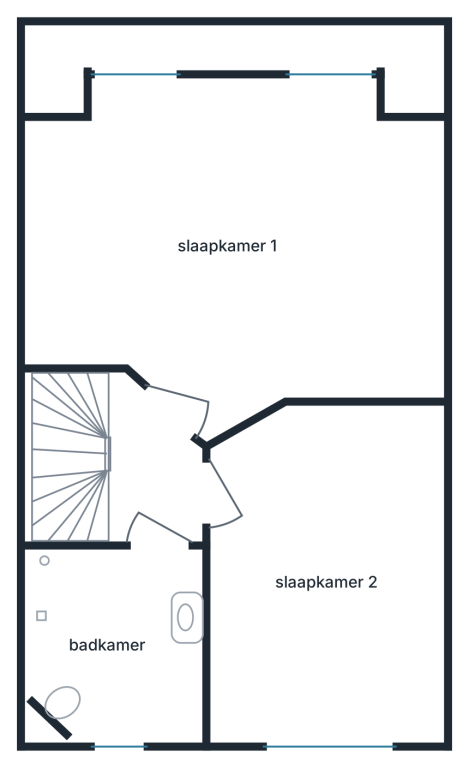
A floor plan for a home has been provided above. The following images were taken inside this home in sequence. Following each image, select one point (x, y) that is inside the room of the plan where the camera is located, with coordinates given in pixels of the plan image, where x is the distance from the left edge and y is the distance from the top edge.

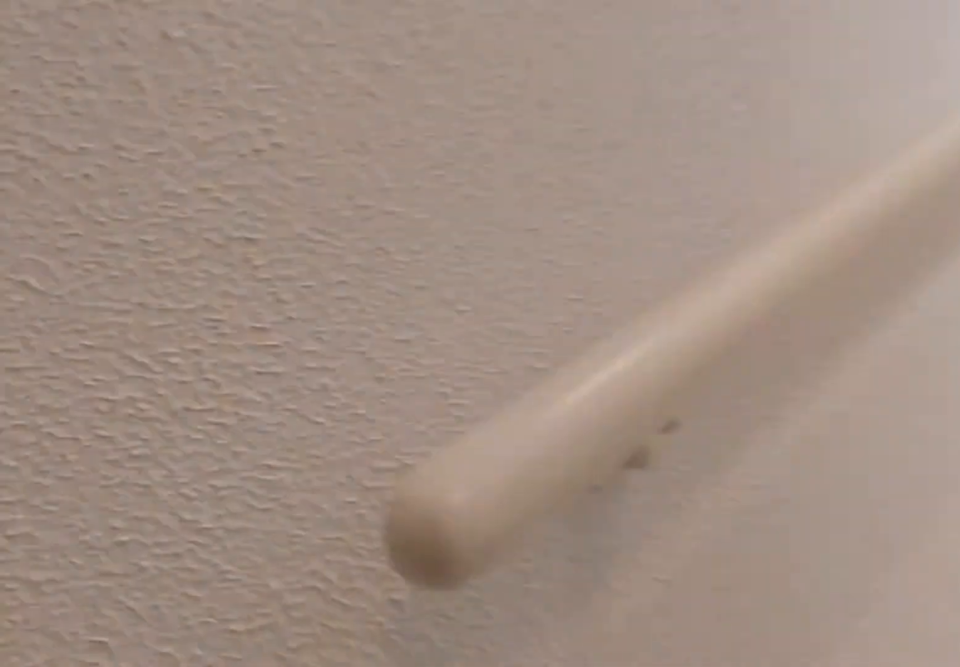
(150, 472)
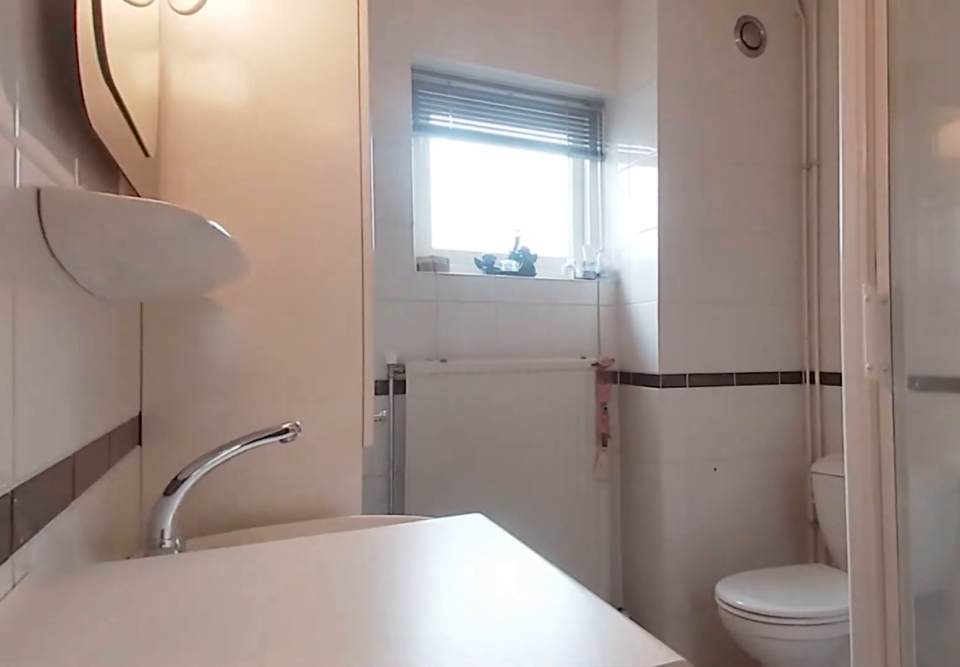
(117, 641)
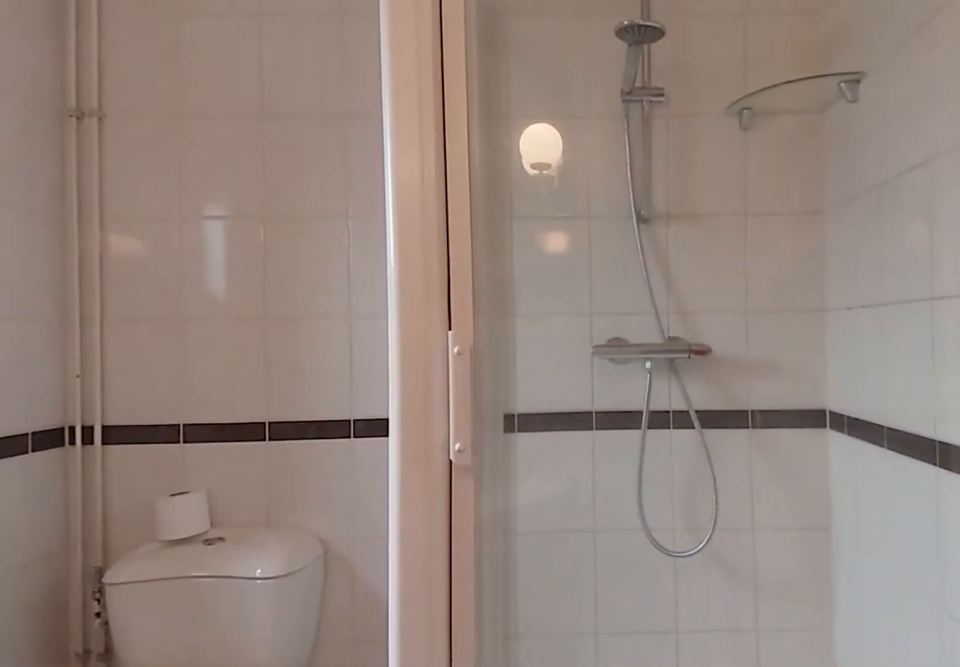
(117, 641)
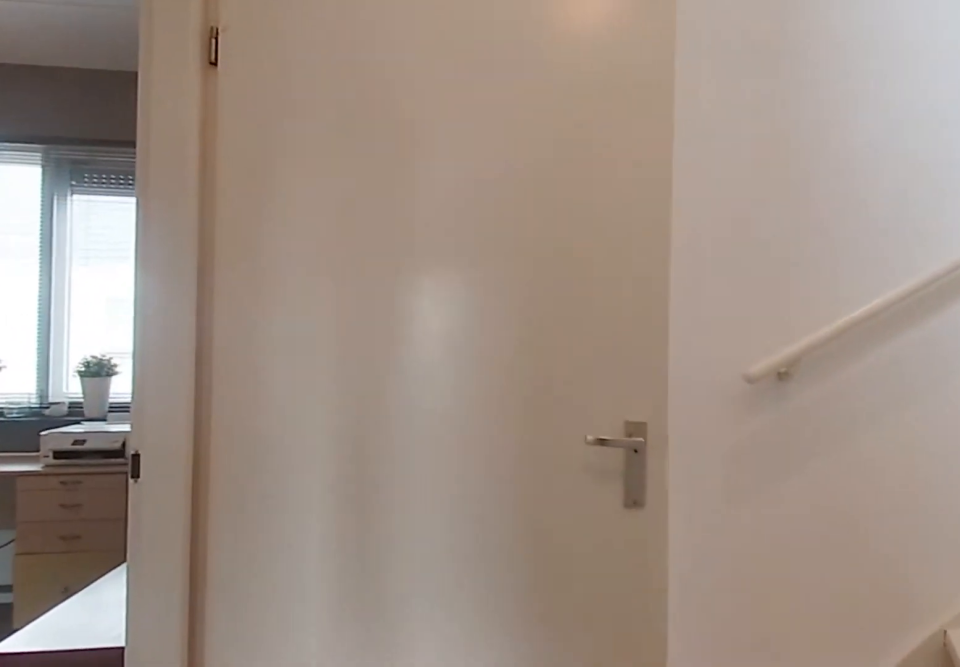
(150, 472)
